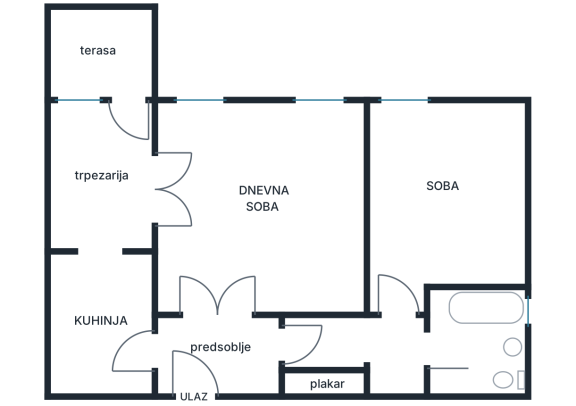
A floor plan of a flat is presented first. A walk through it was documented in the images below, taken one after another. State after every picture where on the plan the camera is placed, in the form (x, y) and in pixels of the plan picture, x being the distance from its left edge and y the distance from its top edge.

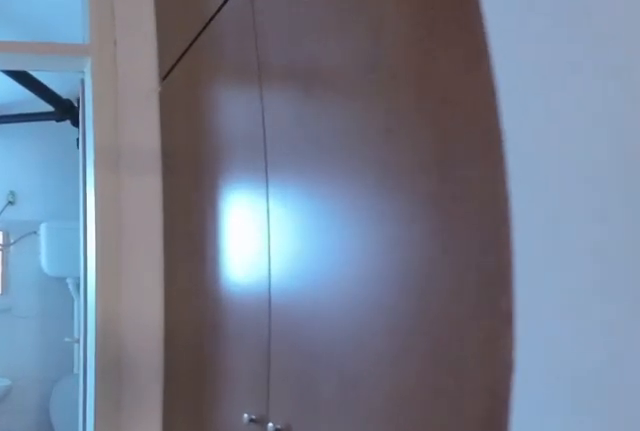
(323, 350)
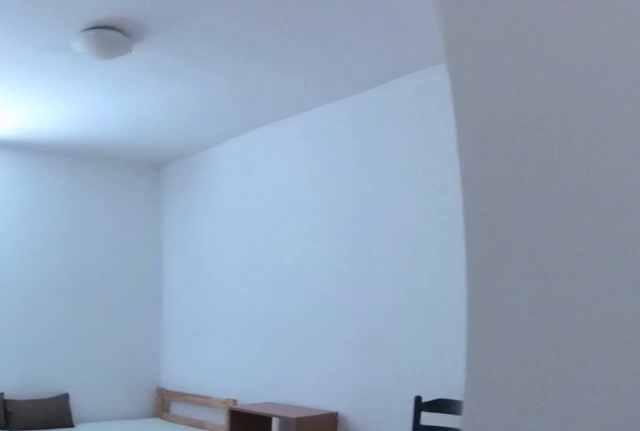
(403, 349)
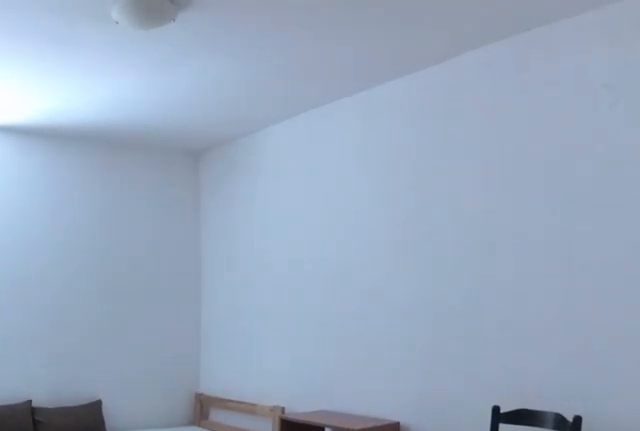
(401, 319)
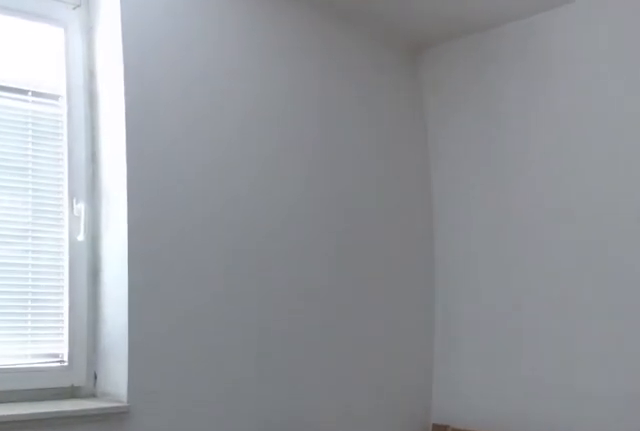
(400, 186)
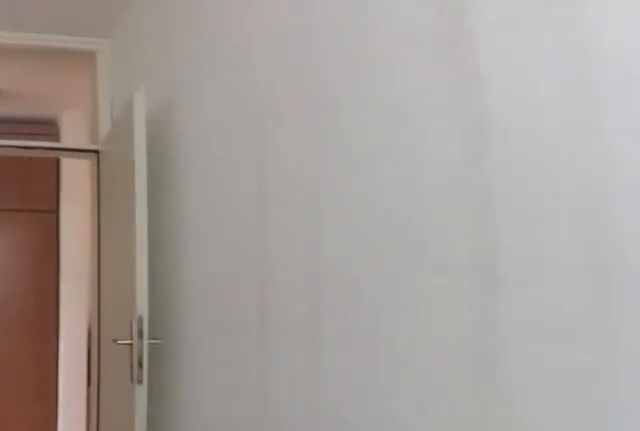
(399, 180)
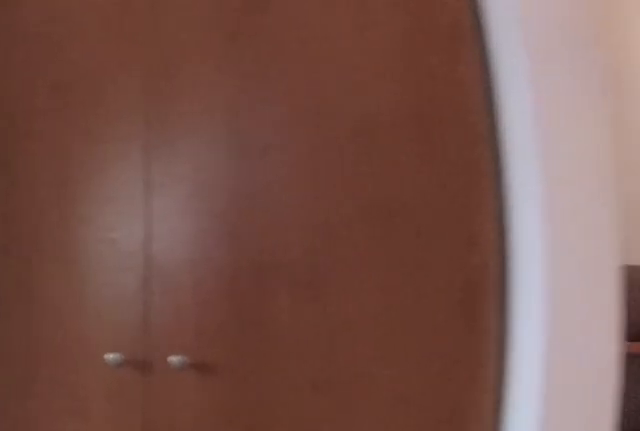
(405, 307)
